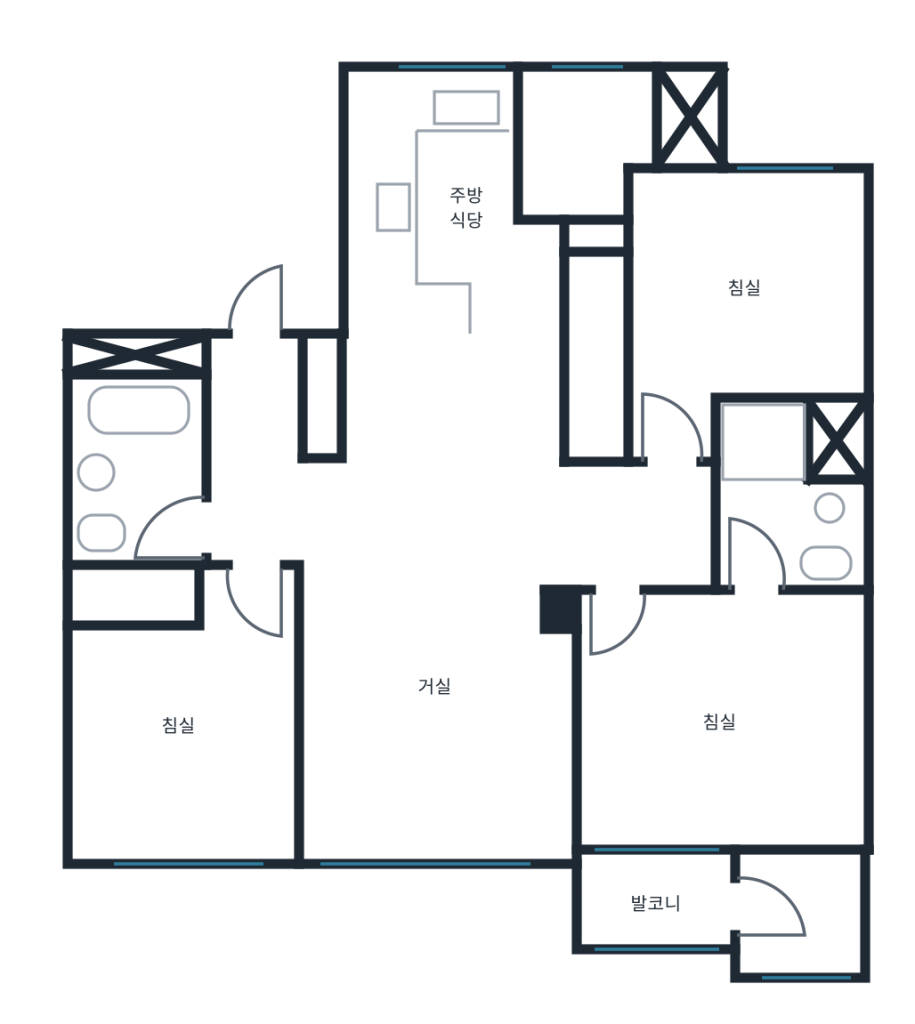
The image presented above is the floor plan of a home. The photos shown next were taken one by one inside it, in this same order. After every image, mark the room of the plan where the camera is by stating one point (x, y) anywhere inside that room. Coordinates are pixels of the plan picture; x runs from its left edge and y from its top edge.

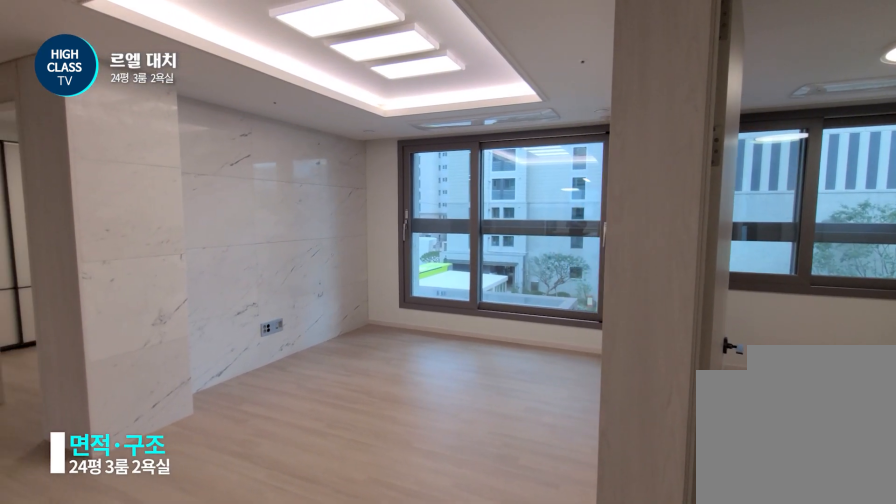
(280, 514)
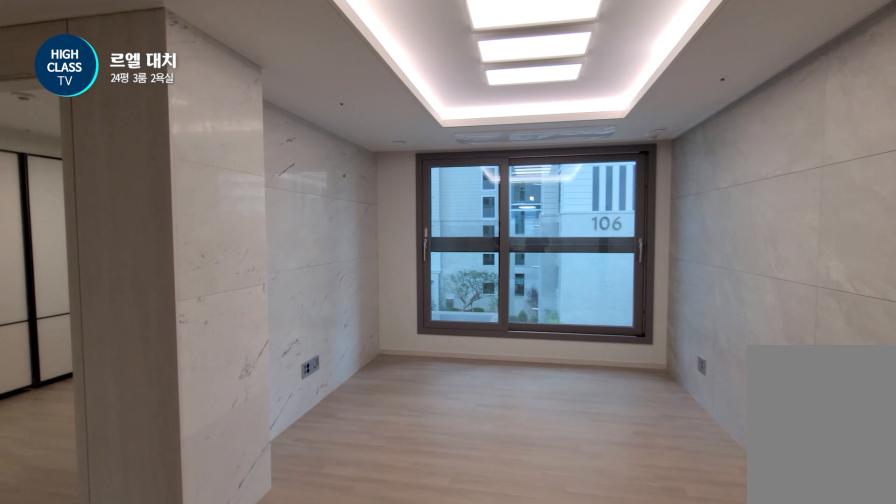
(435, 660)
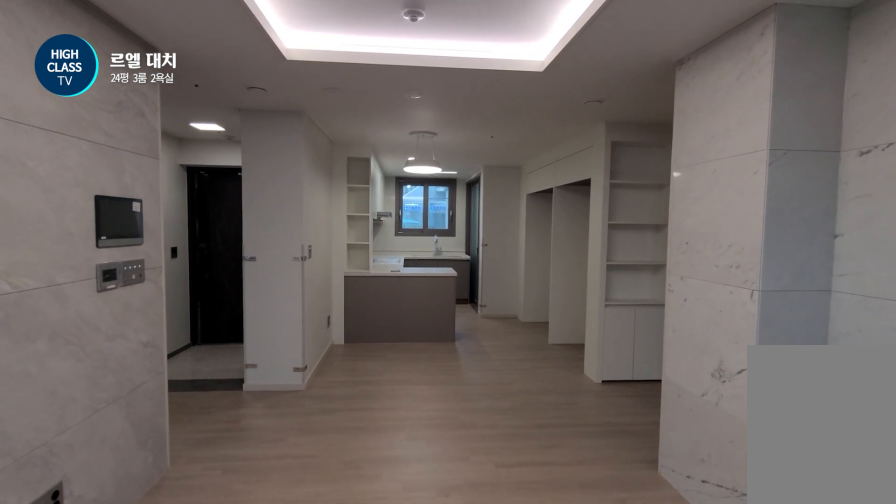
(435, 660)
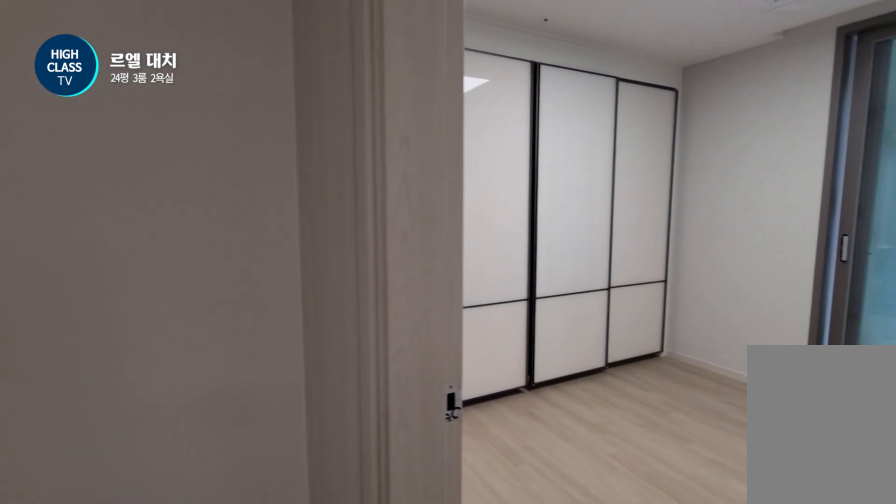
(644, 528)
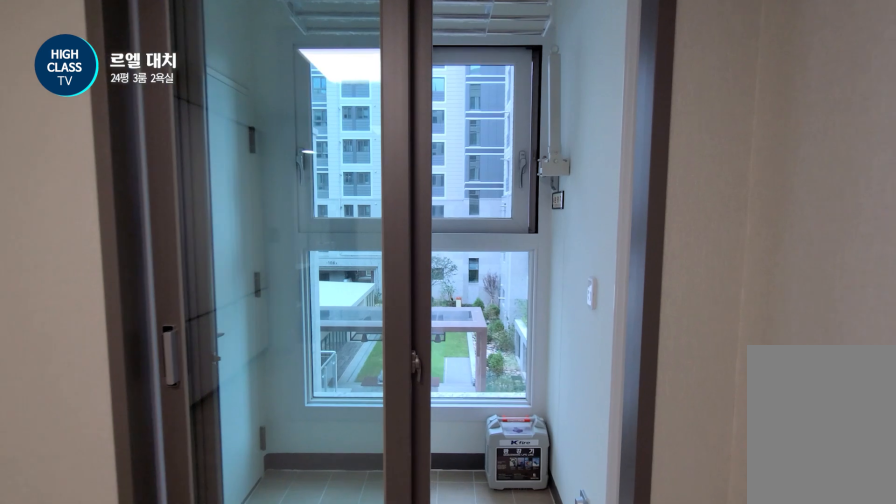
(708, 758)
